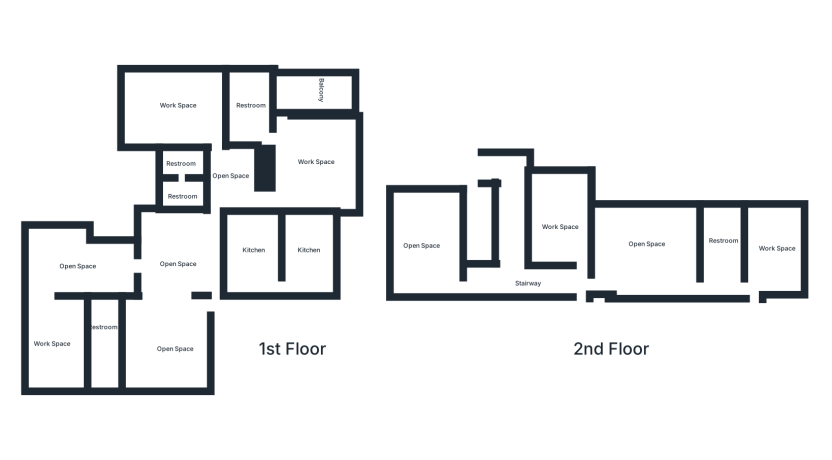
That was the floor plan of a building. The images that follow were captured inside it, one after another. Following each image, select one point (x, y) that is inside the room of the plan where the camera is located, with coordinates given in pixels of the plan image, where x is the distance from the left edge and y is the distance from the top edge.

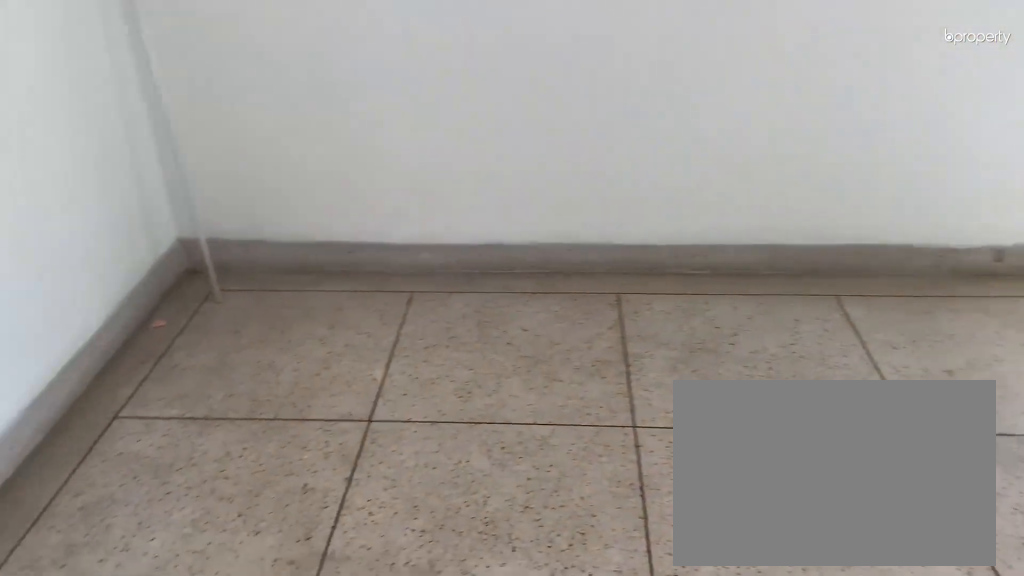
(563, 224)
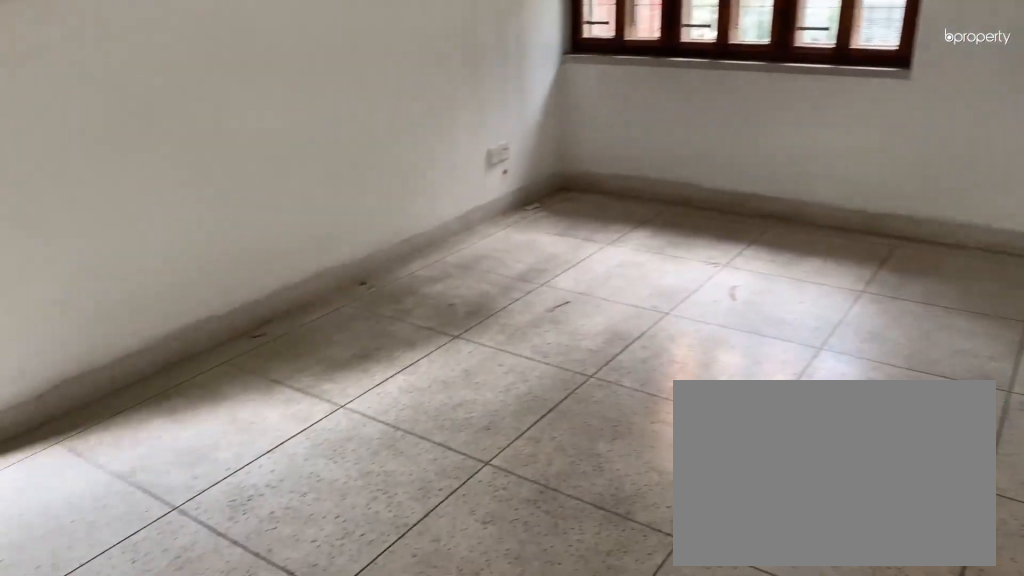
(651, 252)
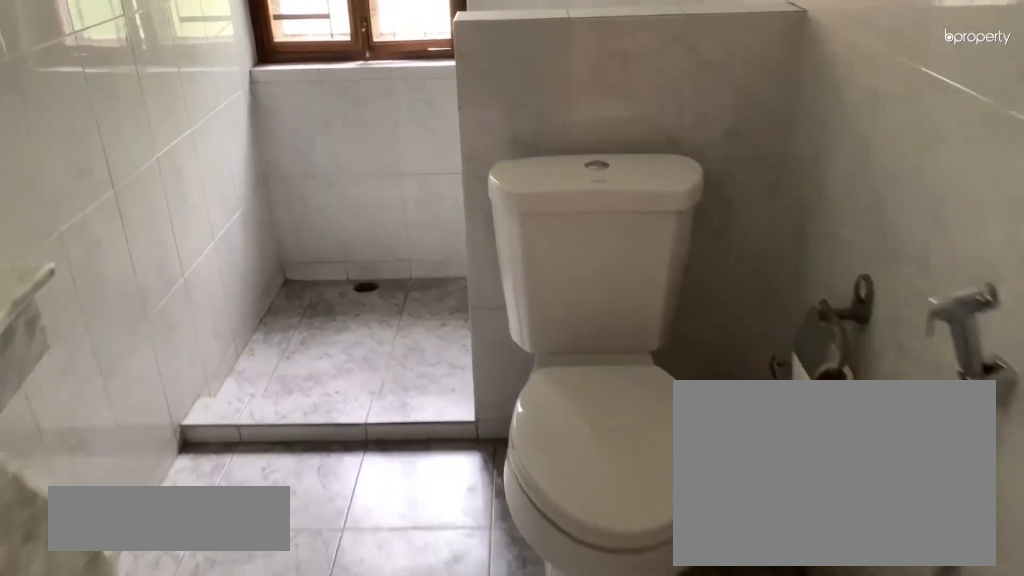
(725, 256)
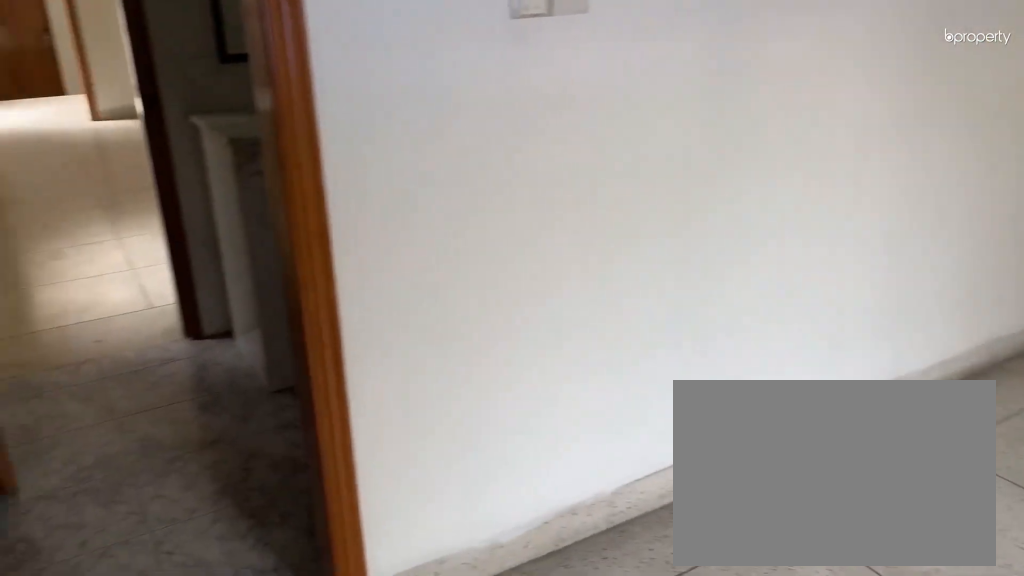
(773, 251)
